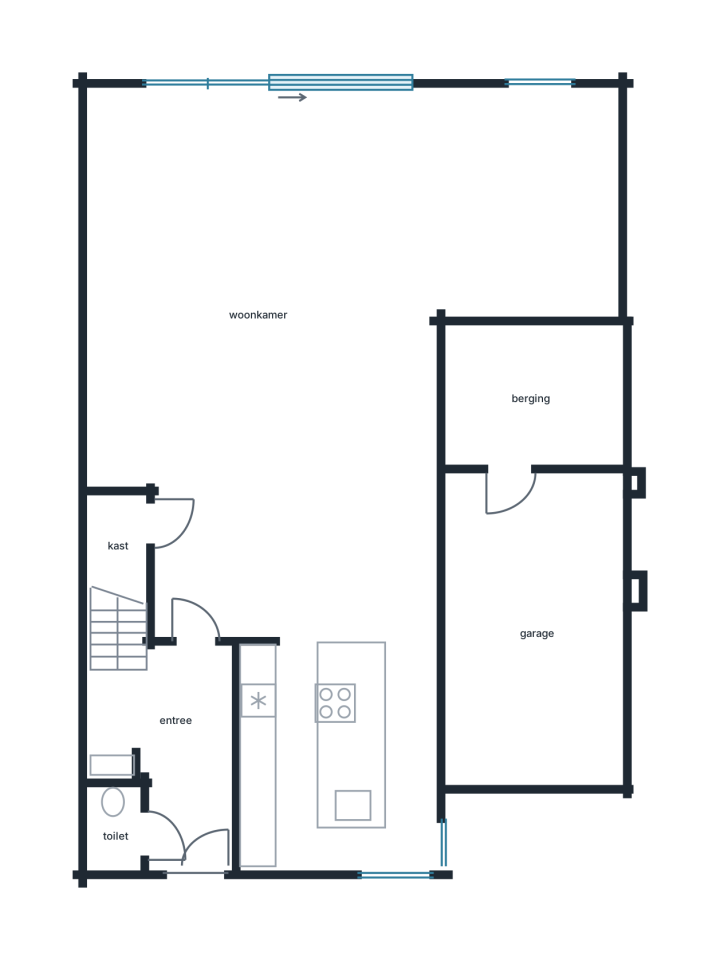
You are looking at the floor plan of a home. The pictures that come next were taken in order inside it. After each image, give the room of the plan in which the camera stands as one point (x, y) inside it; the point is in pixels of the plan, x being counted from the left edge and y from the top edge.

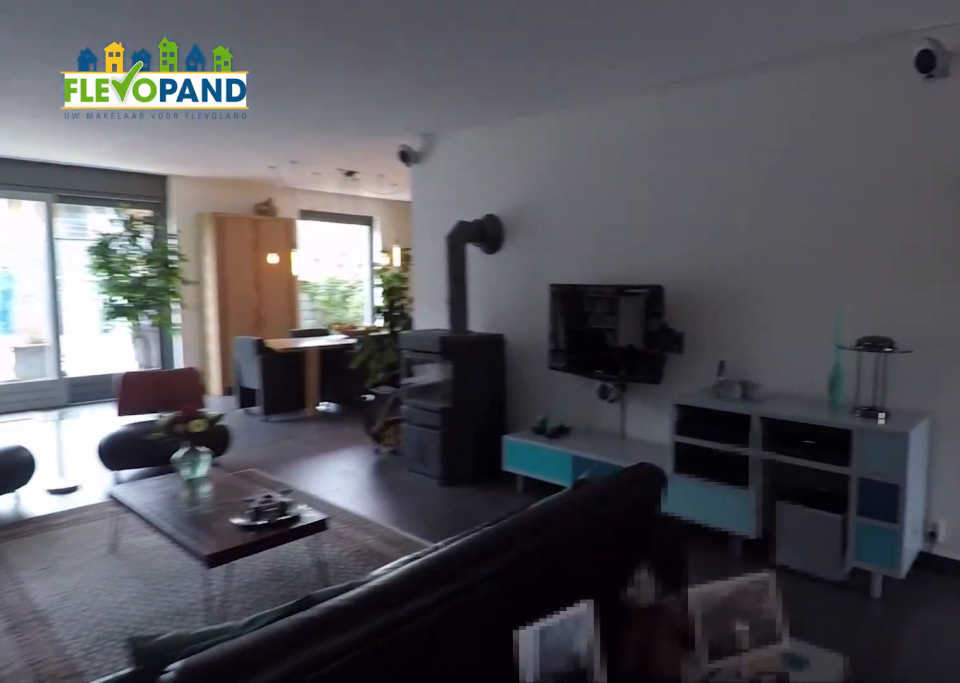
(318, 291)
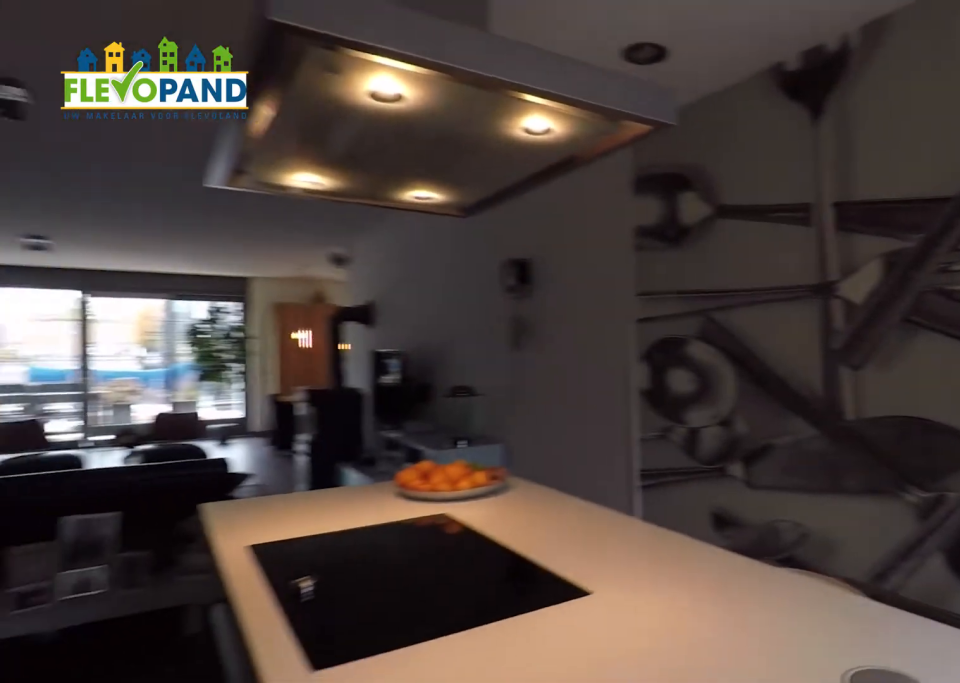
(337, 754)
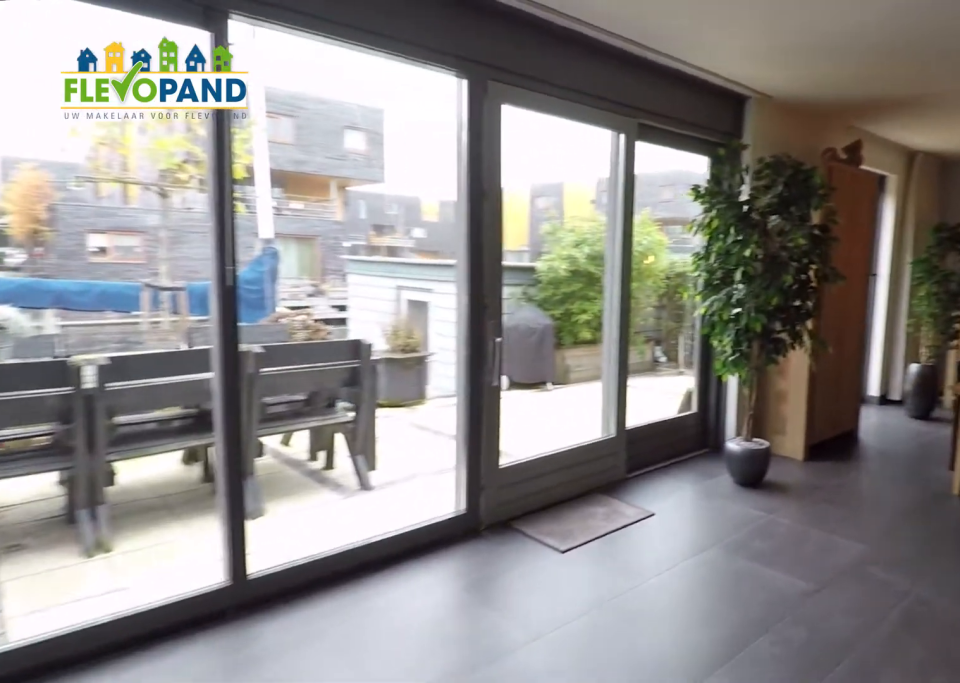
(318, 291)
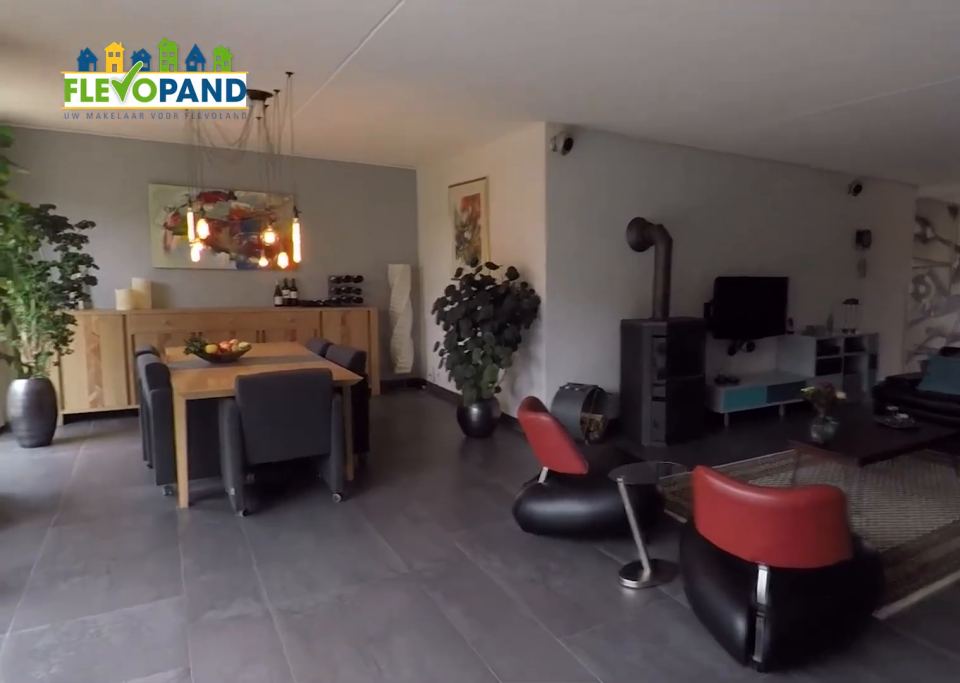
(318, 291)
